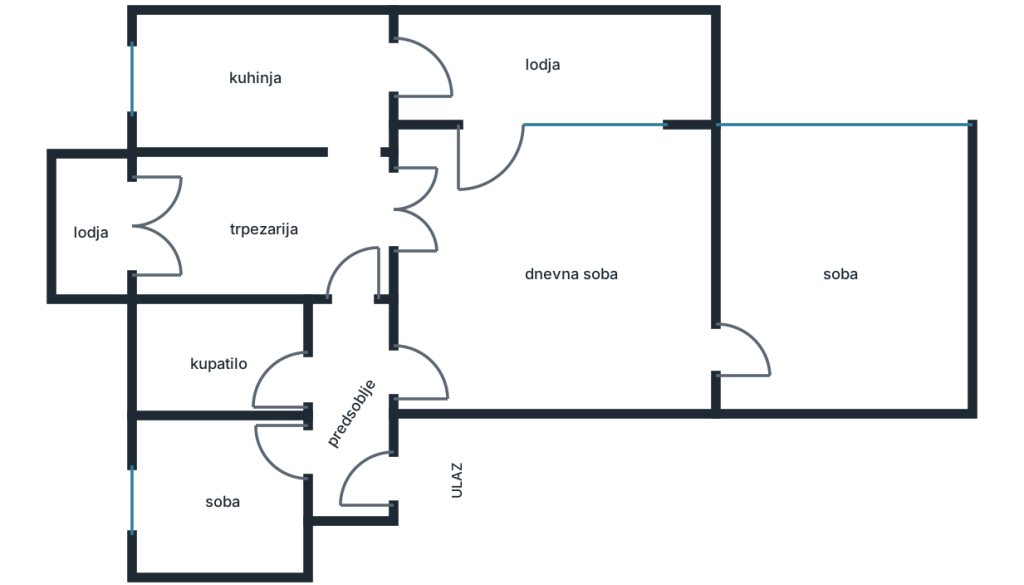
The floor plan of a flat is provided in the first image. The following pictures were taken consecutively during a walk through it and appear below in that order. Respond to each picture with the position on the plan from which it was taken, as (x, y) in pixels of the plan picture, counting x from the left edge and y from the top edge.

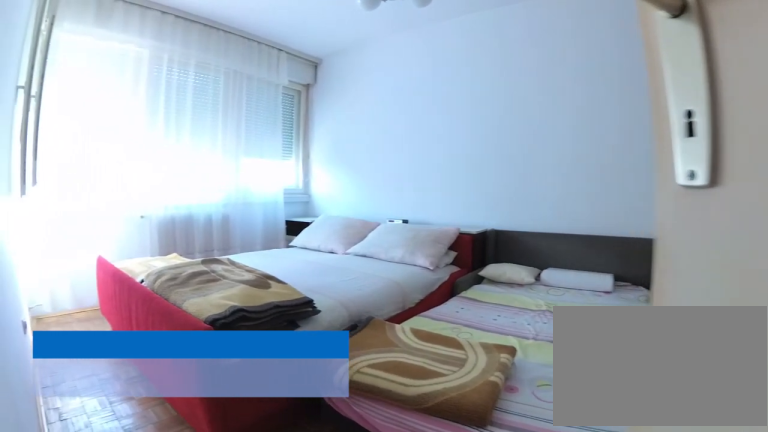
(722, 380)
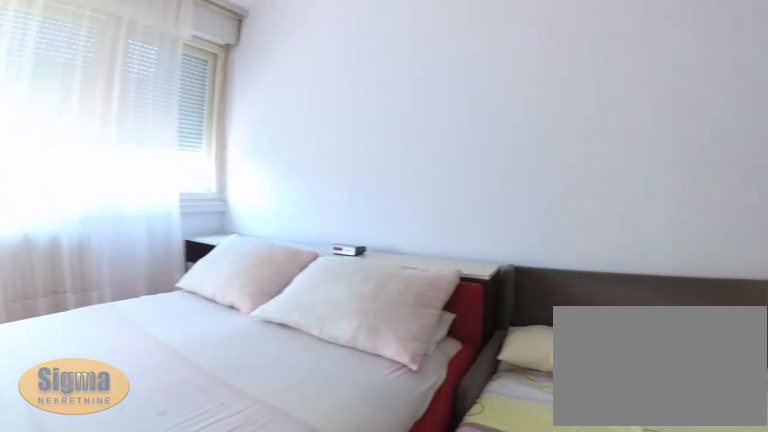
(841, 379)
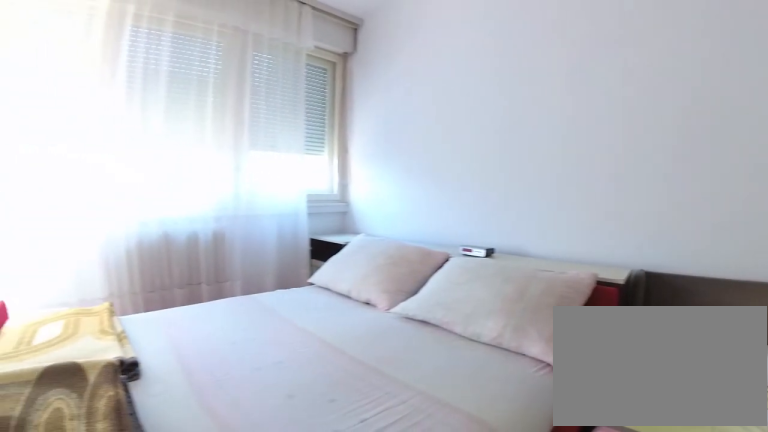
(842, 381)
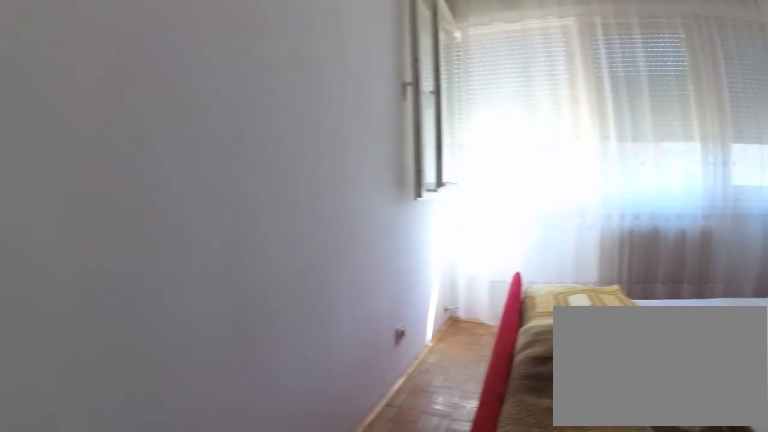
(843, 378)
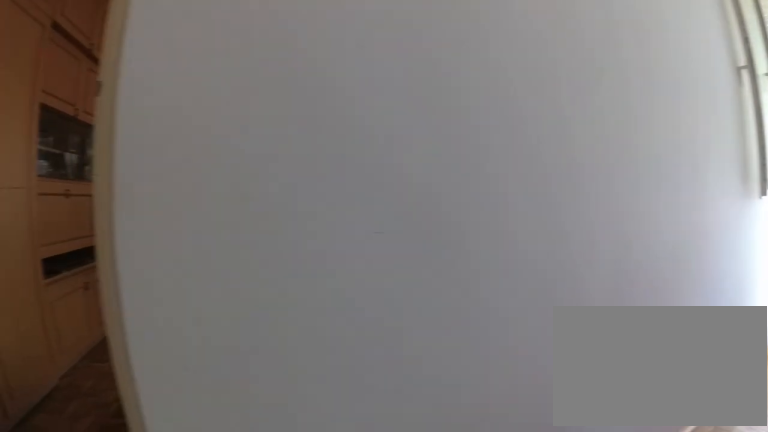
(841, 370)
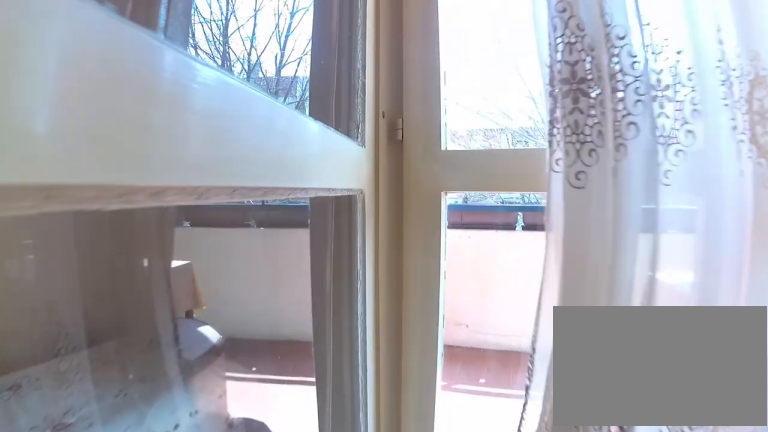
(442, 224)
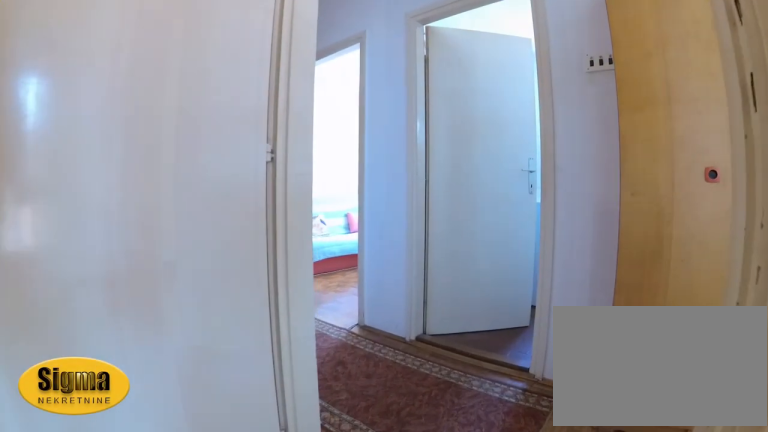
(460, 346)
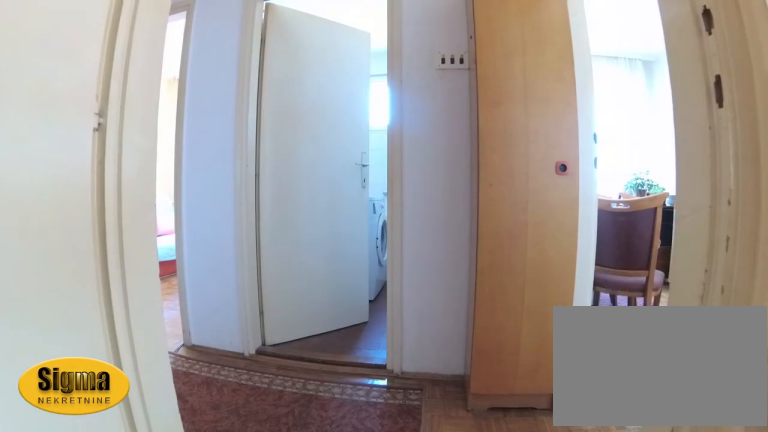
(458, 355)
